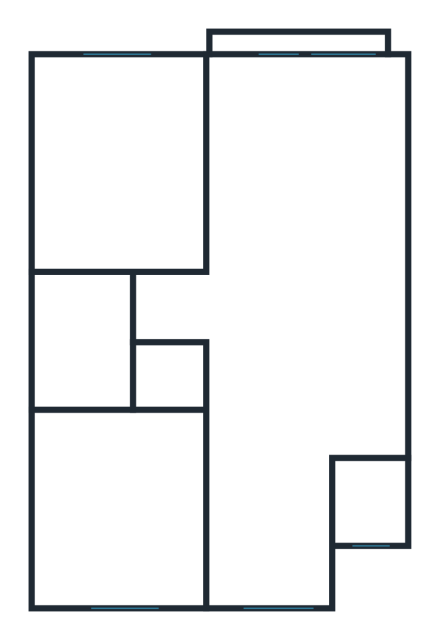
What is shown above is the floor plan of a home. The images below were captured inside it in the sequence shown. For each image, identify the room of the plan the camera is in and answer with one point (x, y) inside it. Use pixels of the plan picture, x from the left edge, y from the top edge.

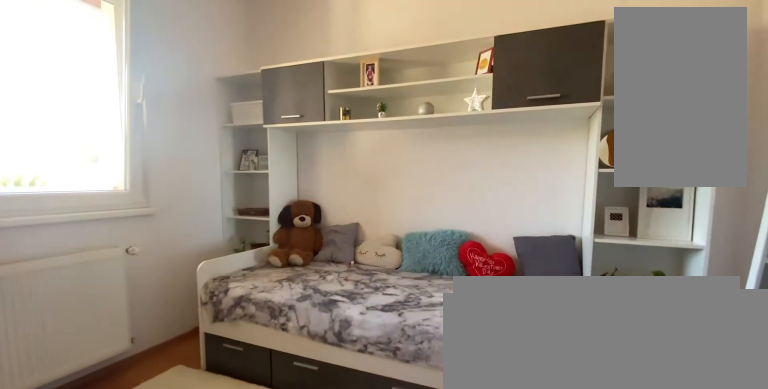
(133, 512)
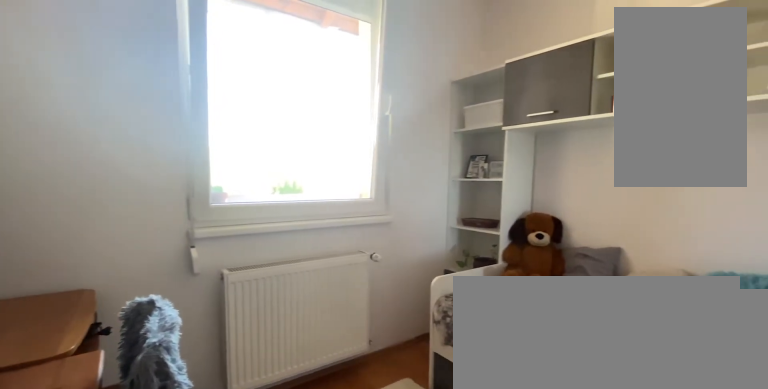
(133, 512)
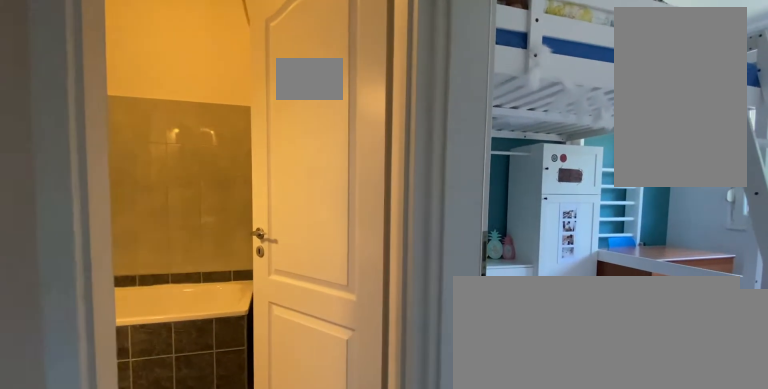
(176, 307)
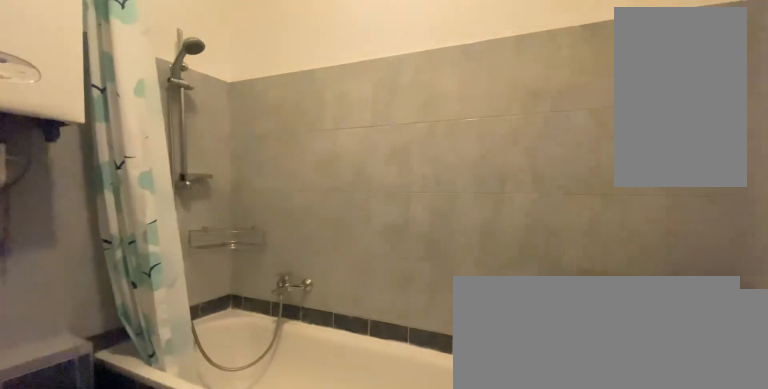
(88, 338)
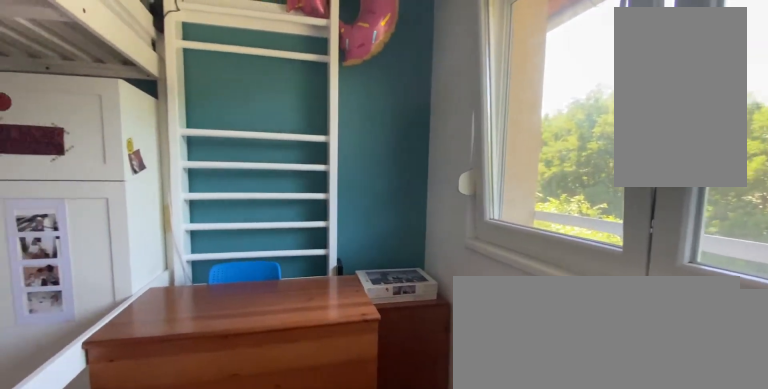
(133, 178)
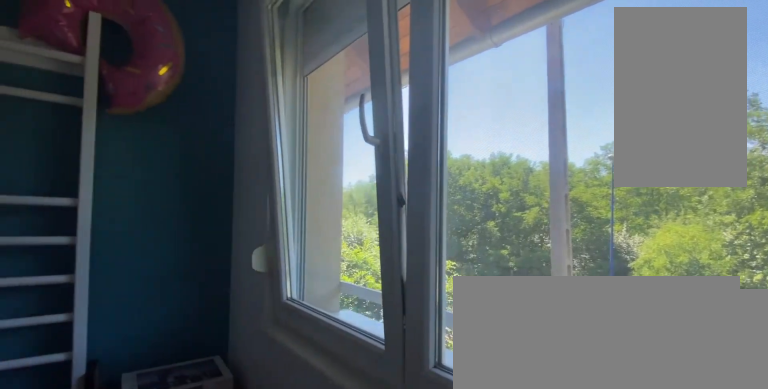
(132, 178)
